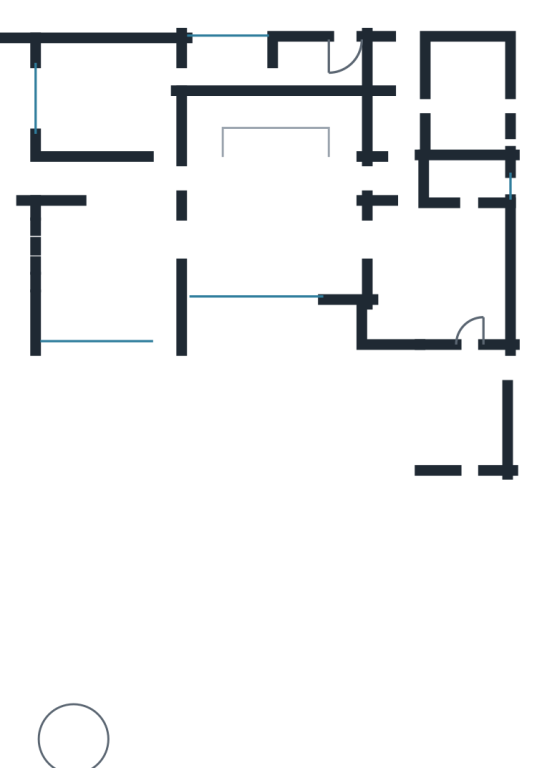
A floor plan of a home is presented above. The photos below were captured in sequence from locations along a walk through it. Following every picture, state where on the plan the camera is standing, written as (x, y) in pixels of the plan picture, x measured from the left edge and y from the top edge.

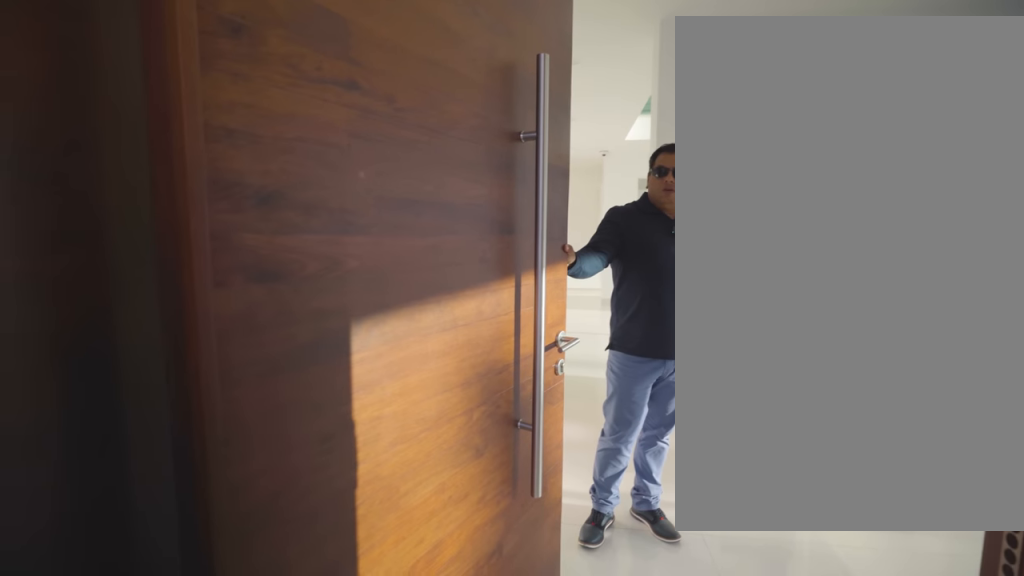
(58, 179)
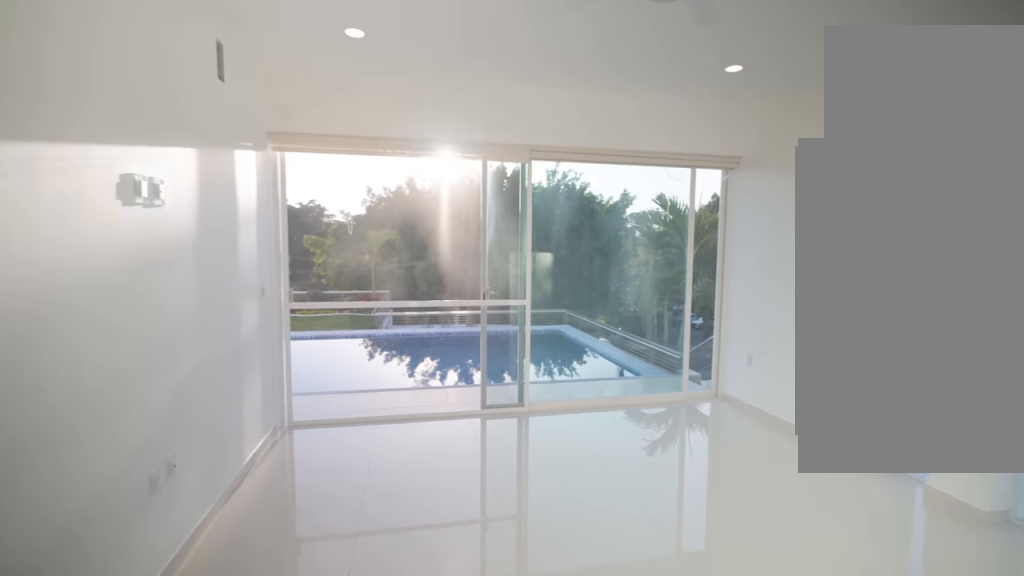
(154, 189)
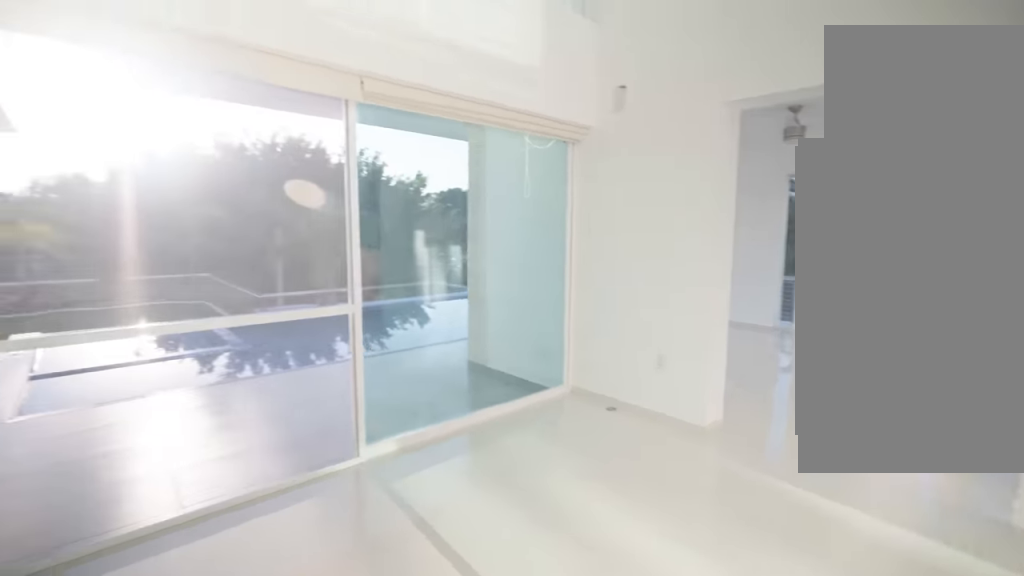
(270, 221)
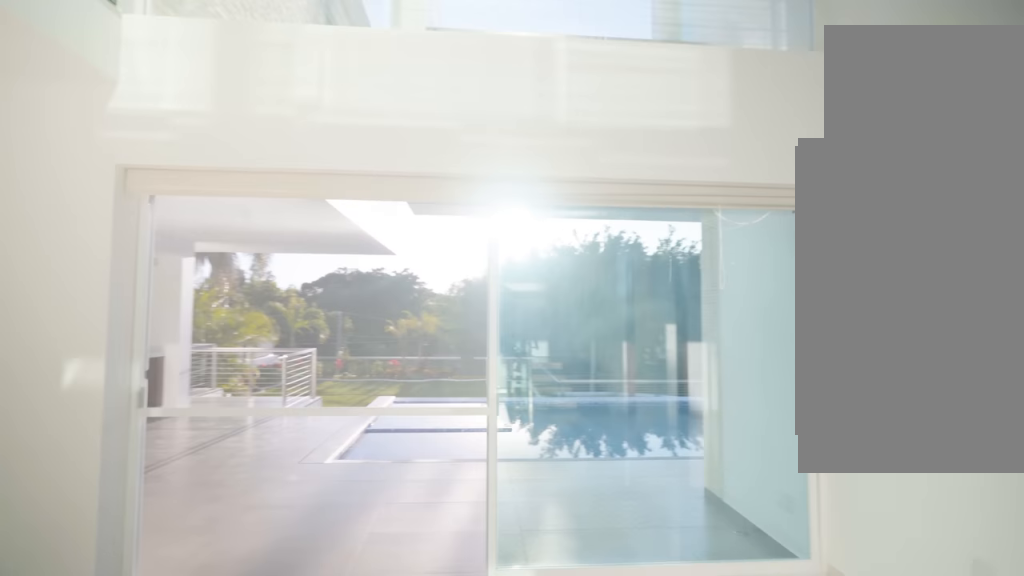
(239, 221)
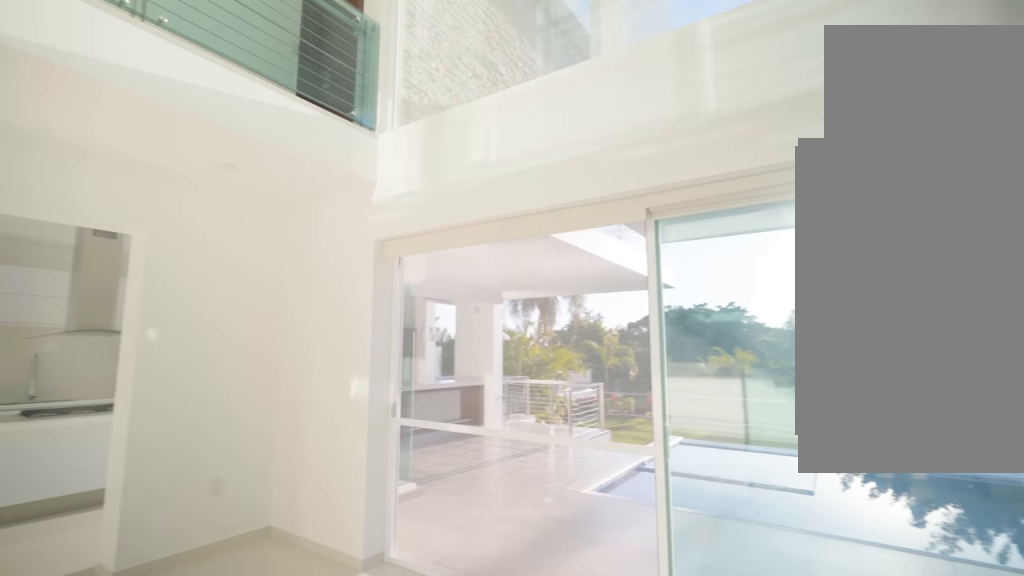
(220, 227)
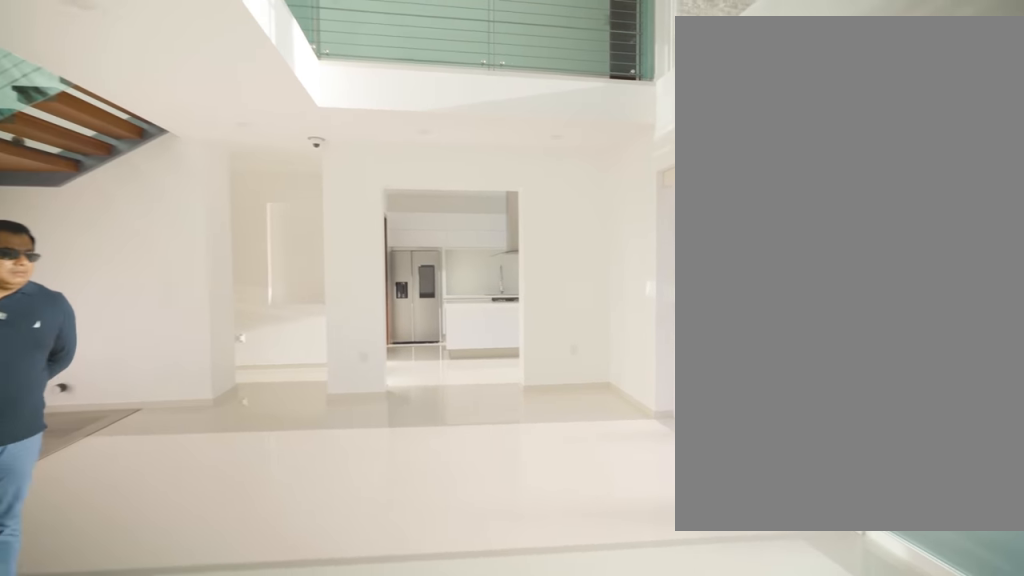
(213, 236)
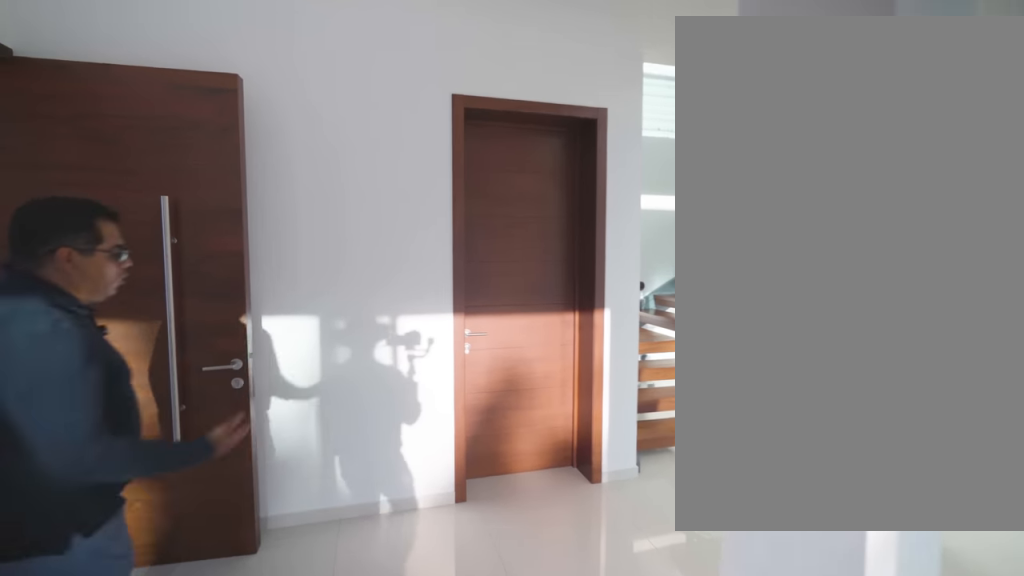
(162, 185)
